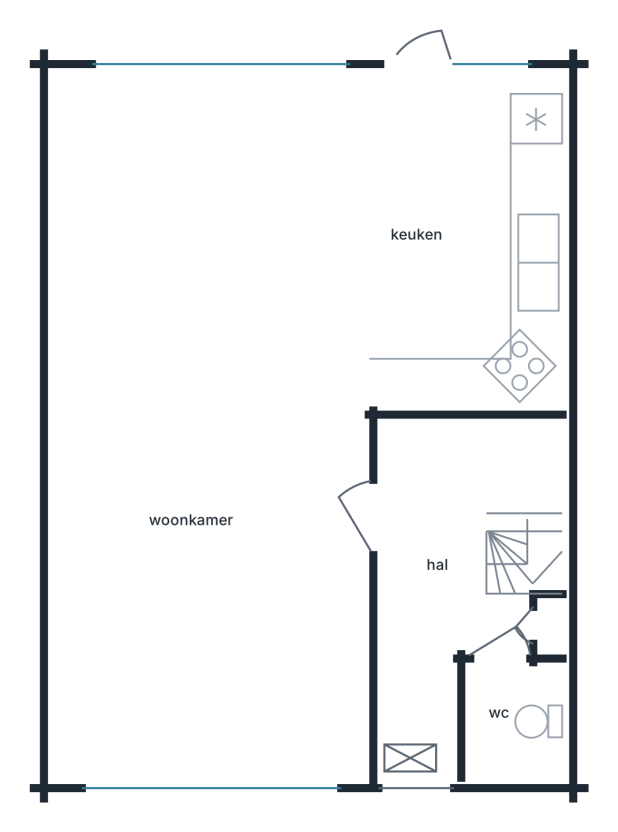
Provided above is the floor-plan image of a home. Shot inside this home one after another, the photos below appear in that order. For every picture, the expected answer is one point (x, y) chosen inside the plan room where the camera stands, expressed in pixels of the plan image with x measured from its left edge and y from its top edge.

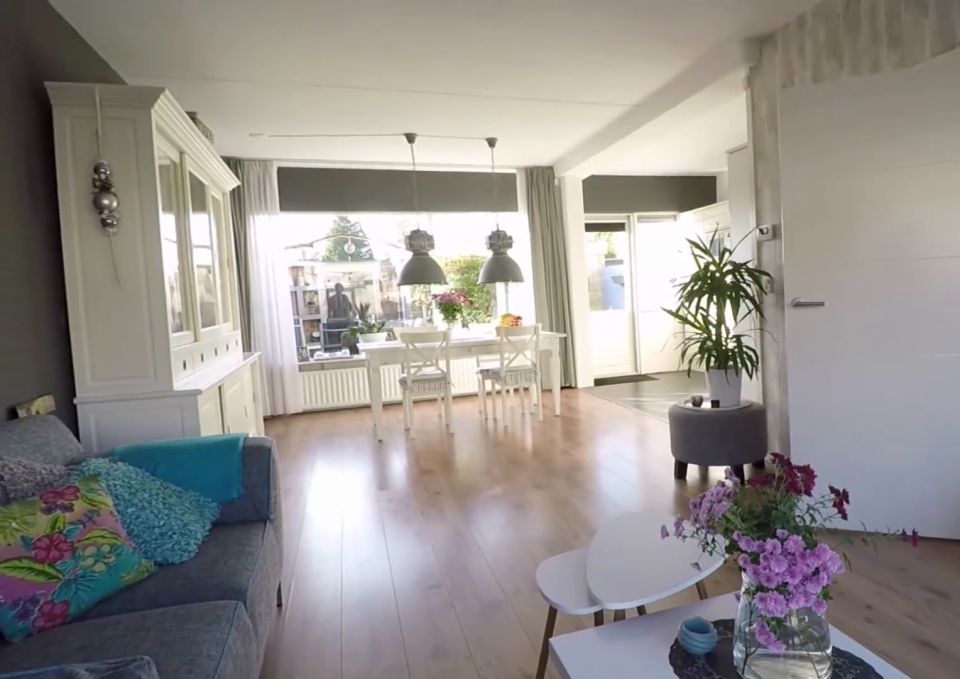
(142, 437)
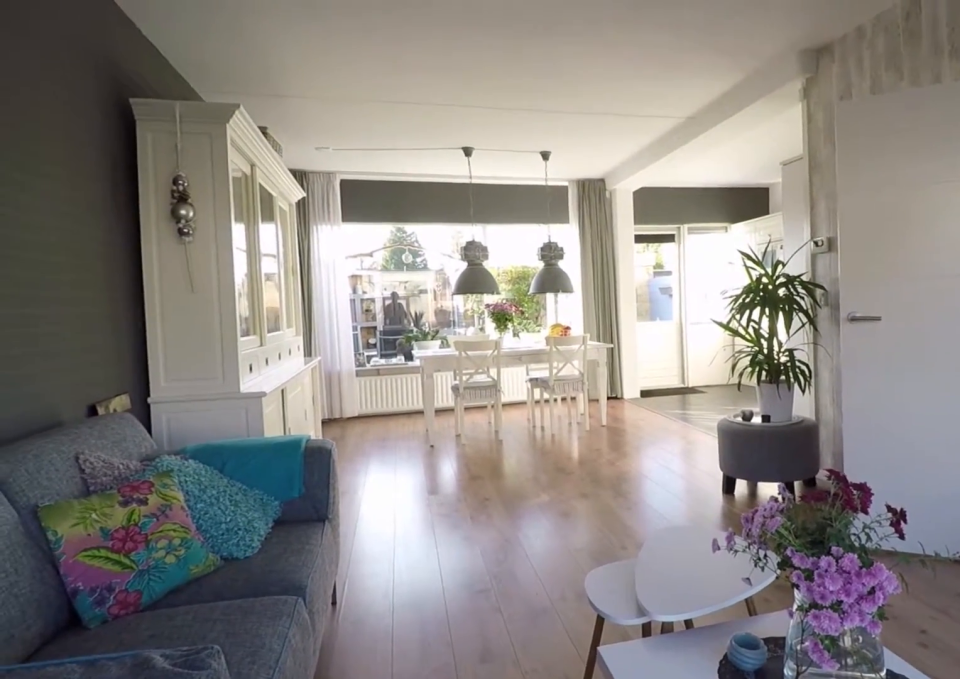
(142, 437)
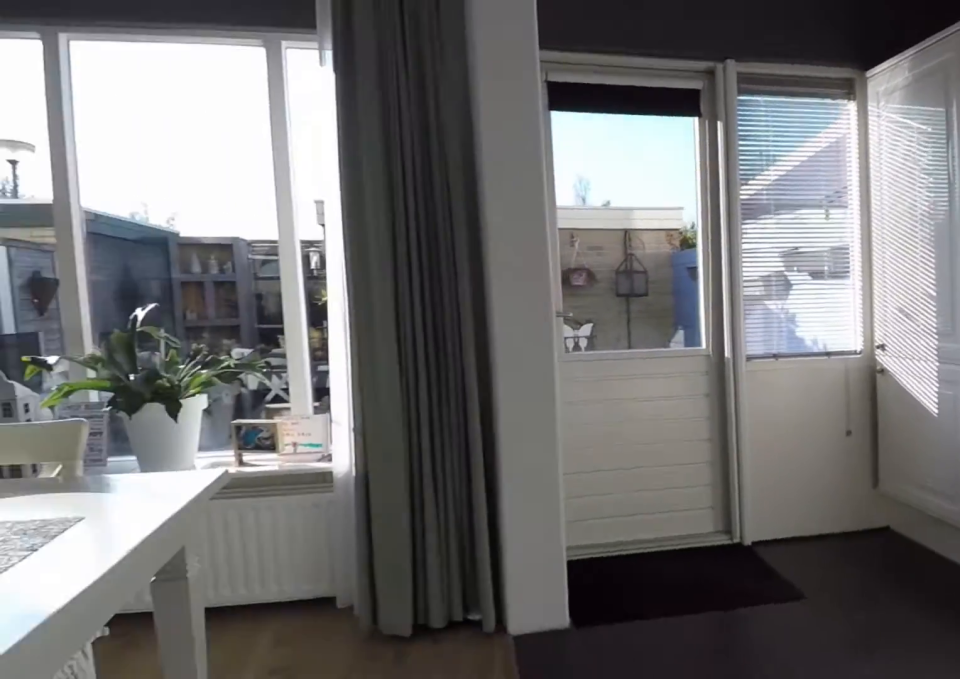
(465, 242)
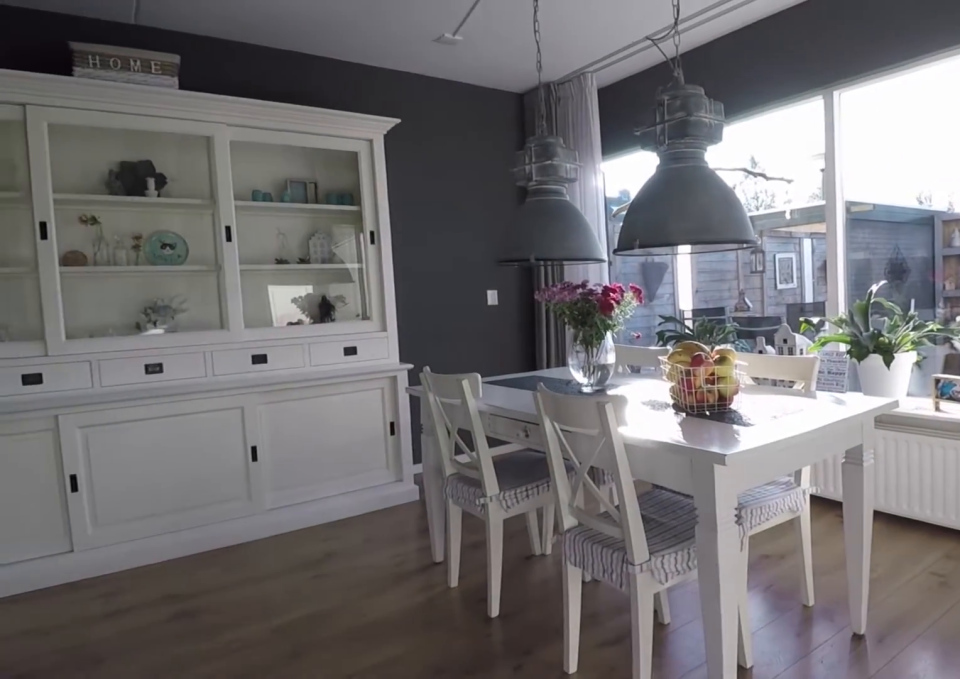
(465, 242)
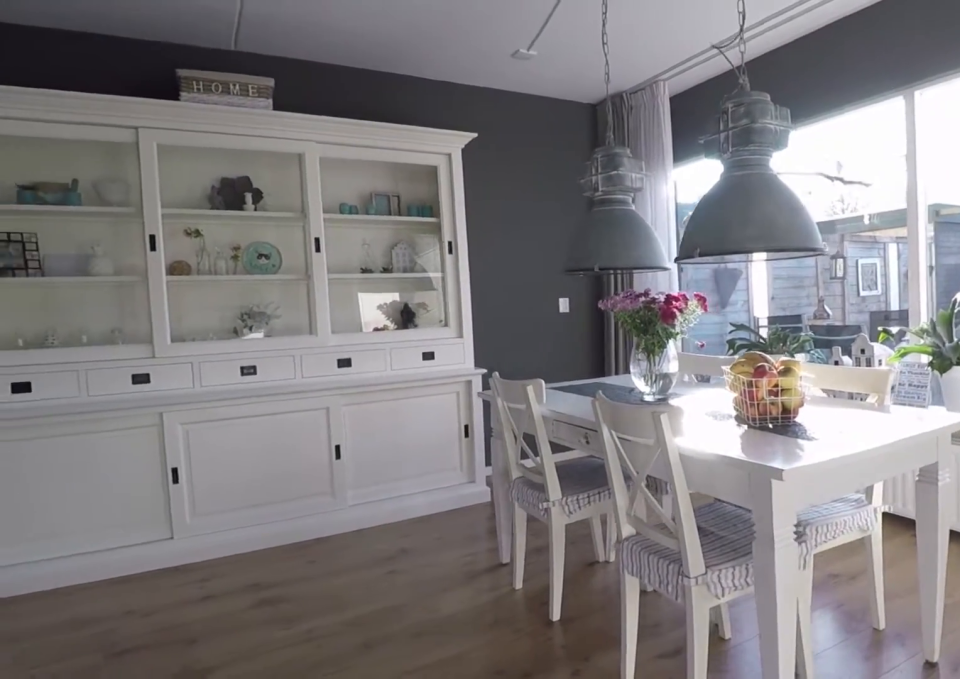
(465, 242)
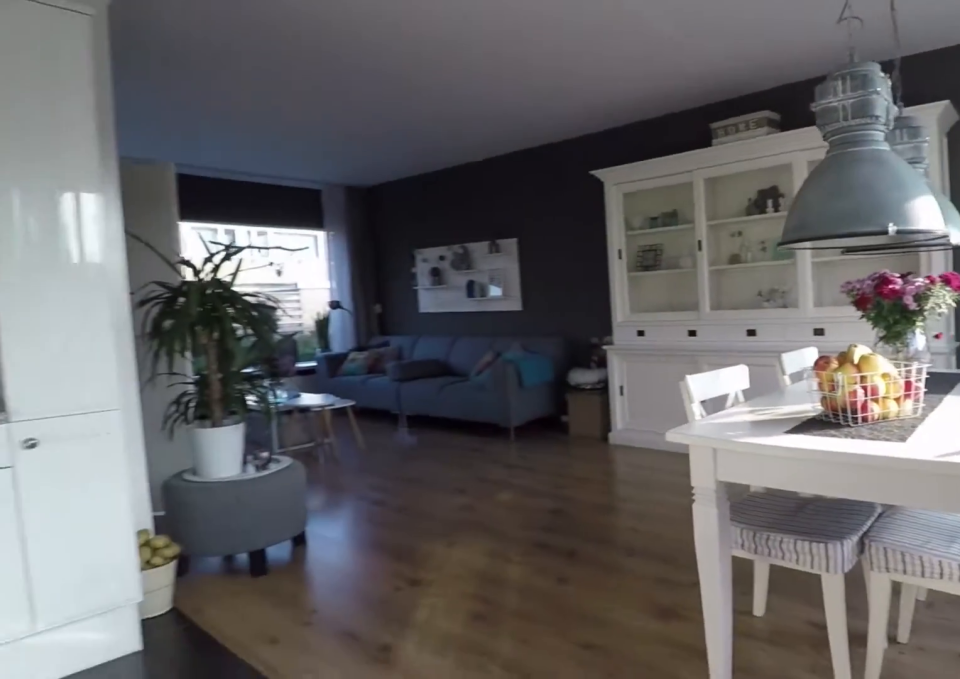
(465, 242)
